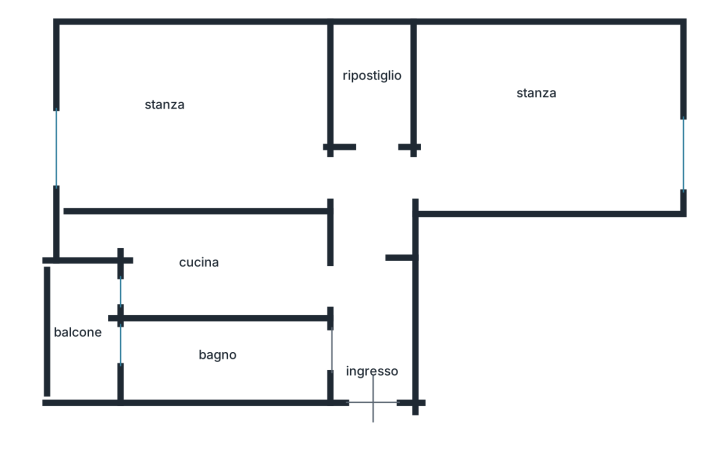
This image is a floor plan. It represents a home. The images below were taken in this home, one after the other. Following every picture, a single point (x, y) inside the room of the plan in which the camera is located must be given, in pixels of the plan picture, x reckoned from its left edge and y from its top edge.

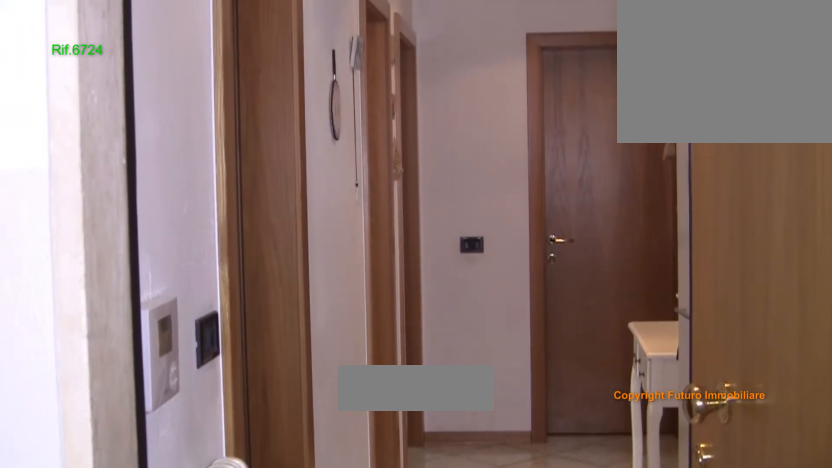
(371, 258)
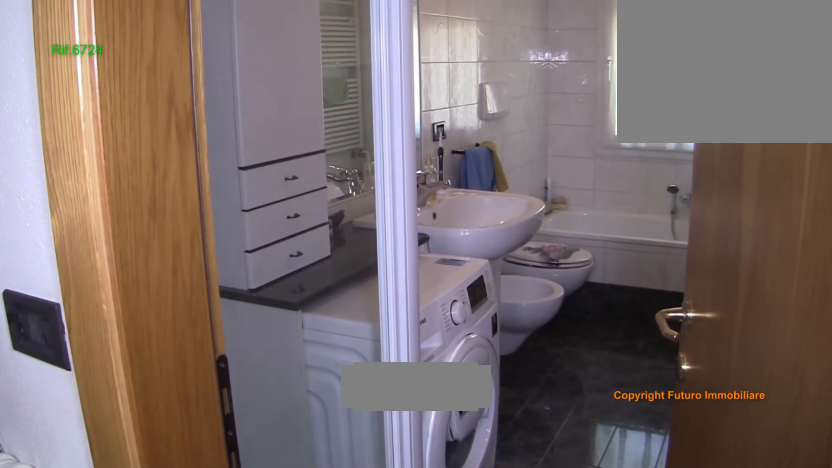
(236, 358)
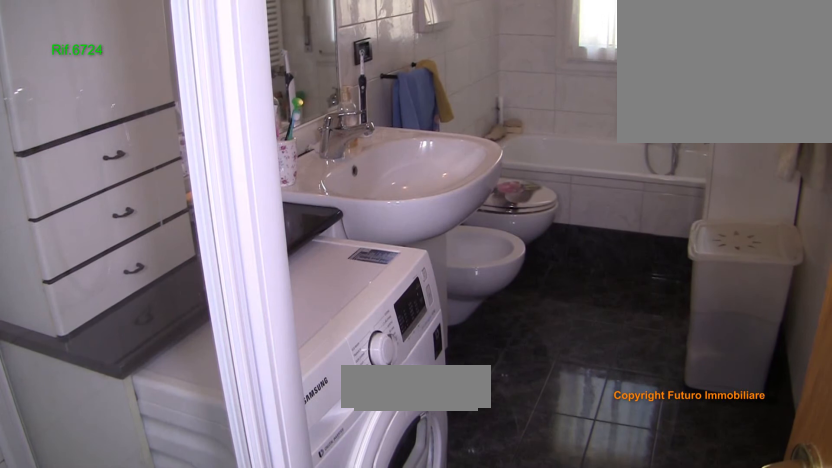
(236, 358)
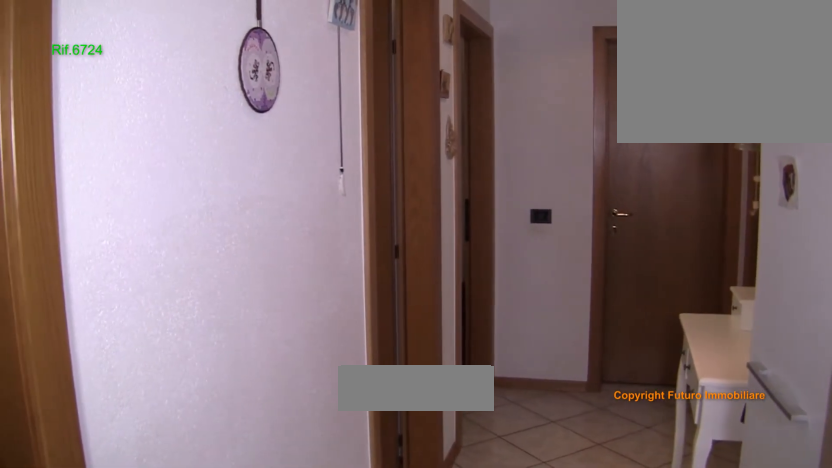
(371, 258)
